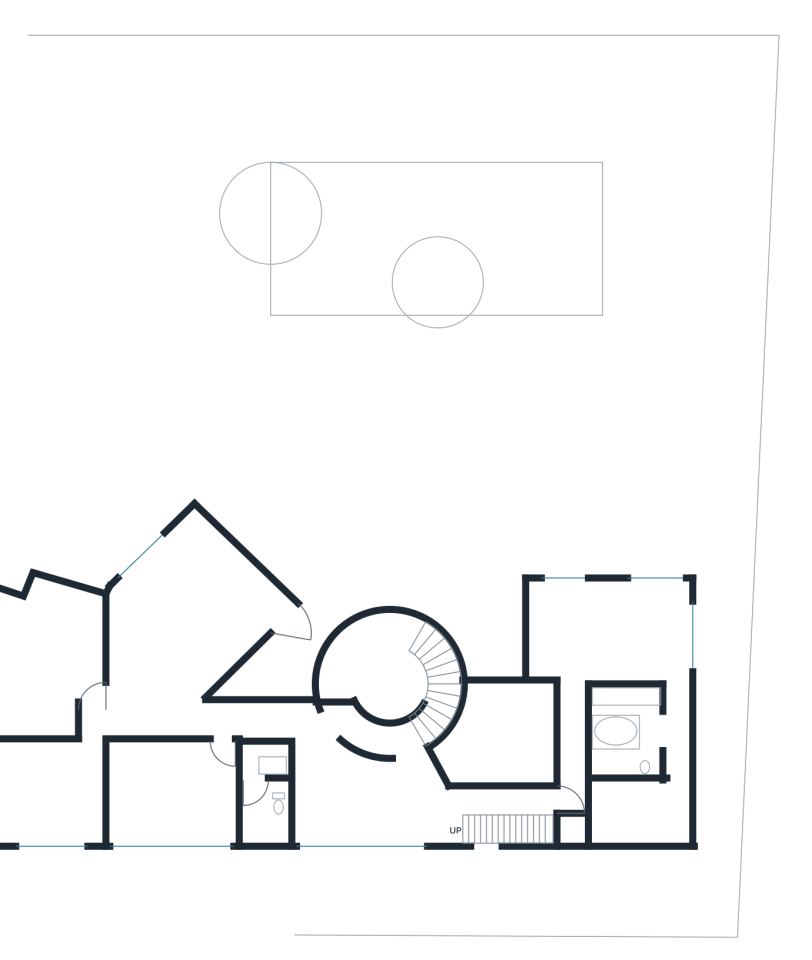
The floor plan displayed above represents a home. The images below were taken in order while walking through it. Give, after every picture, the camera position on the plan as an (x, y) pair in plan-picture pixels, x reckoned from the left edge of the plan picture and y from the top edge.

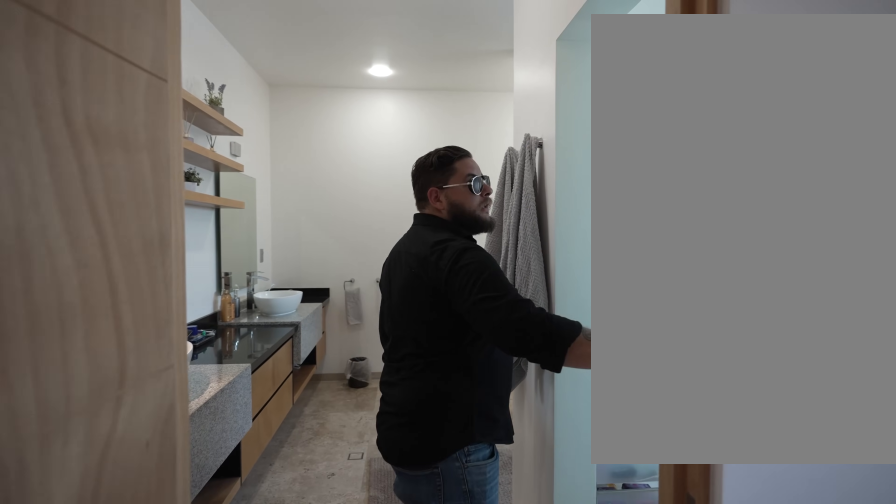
(671, 738)
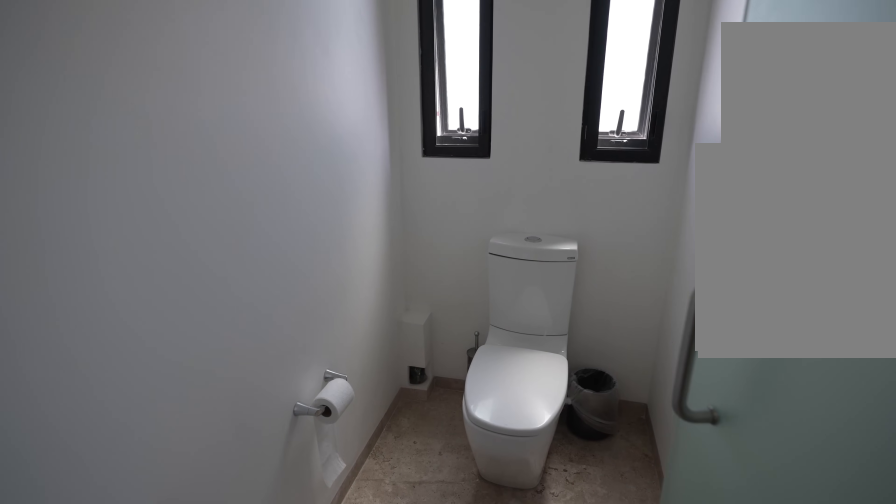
(646, 743)
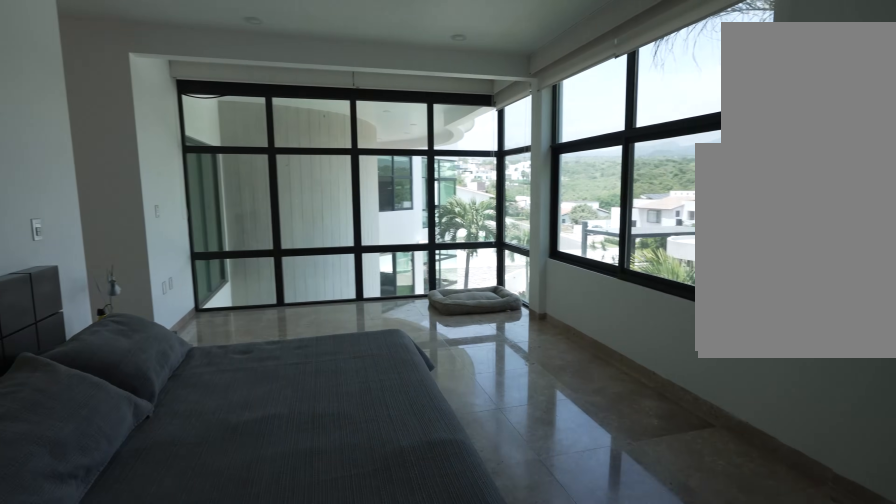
(654, 600)
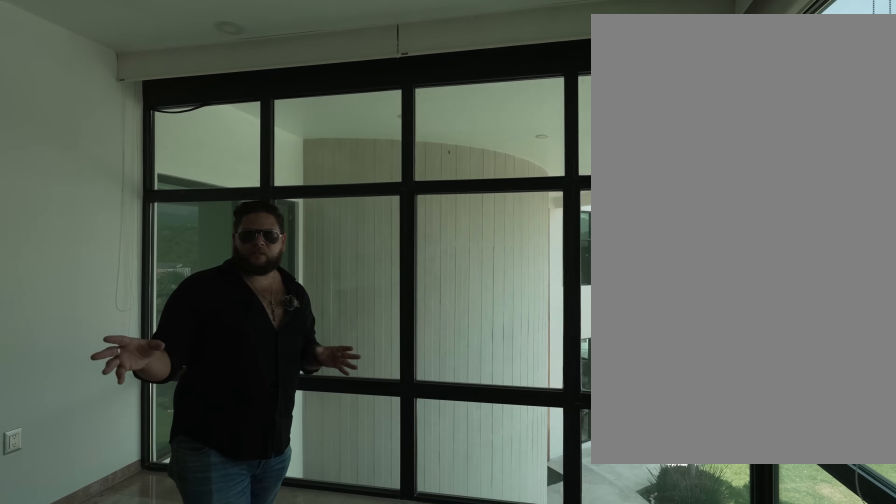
(595, 600)
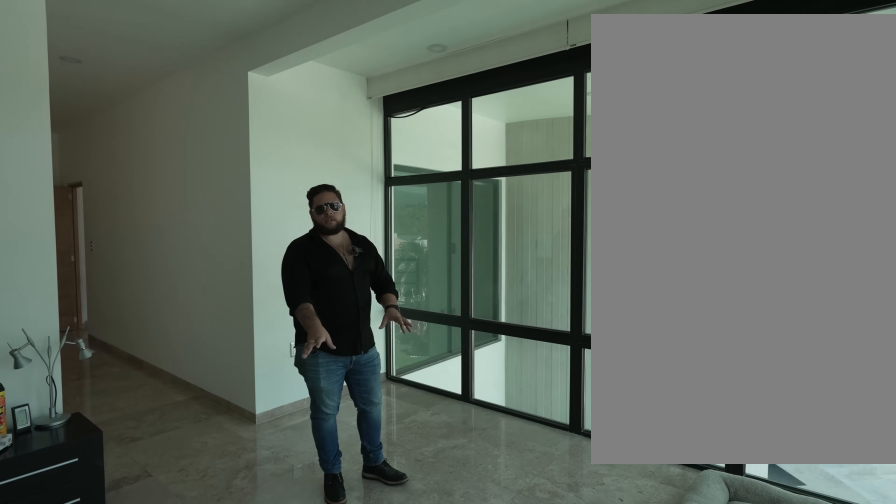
(595, 600)
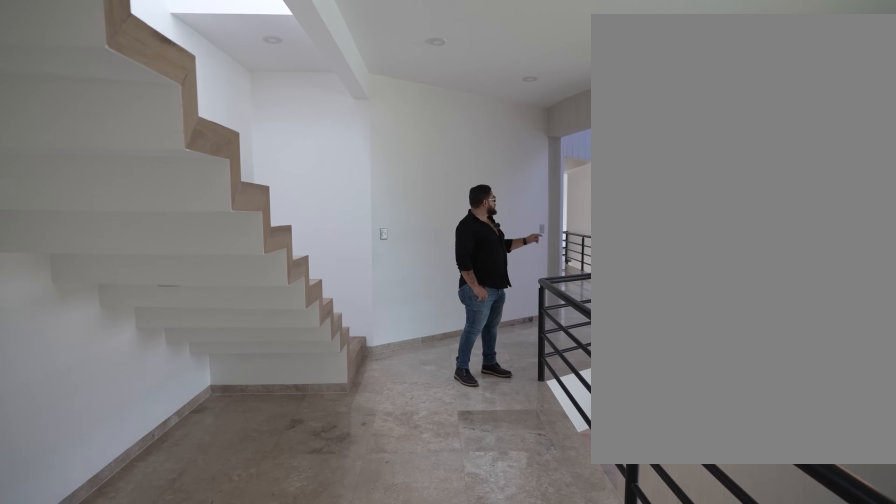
(526, 797)
